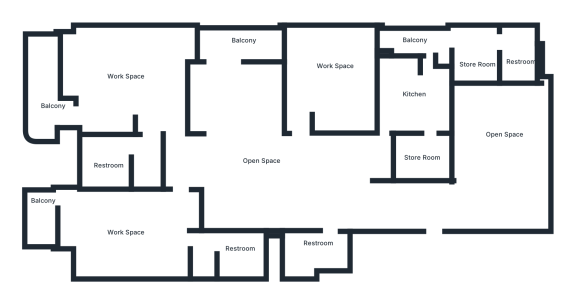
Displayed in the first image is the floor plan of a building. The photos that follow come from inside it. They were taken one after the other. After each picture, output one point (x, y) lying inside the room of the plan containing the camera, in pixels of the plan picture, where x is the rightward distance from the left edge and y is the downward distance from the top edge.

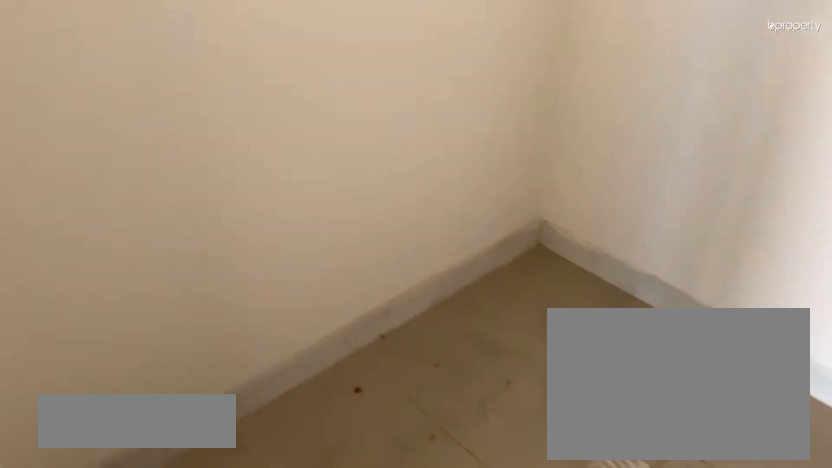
(423, 159)
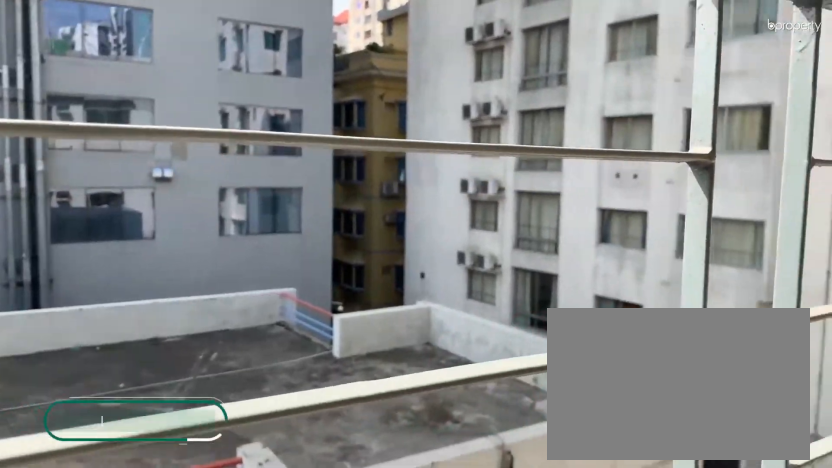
(236, 41)
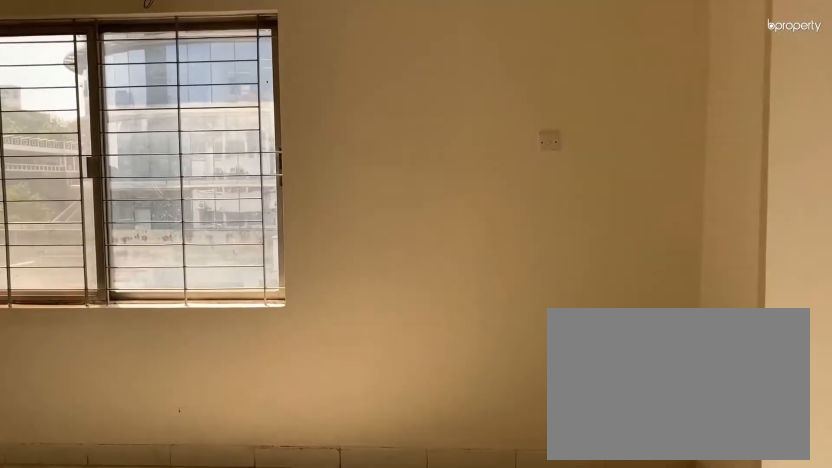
(136, 80)
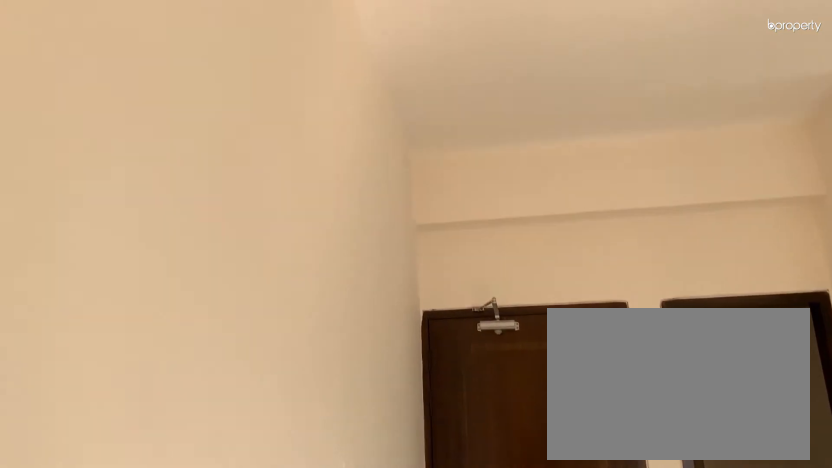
(136, 80)
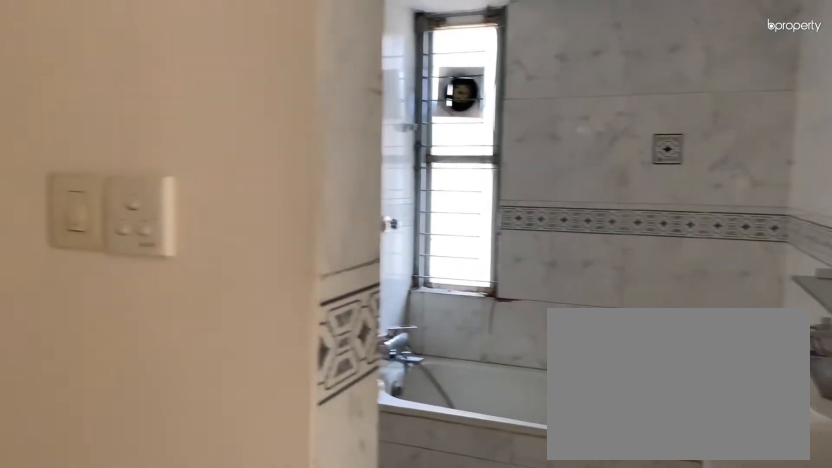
(113, 153)
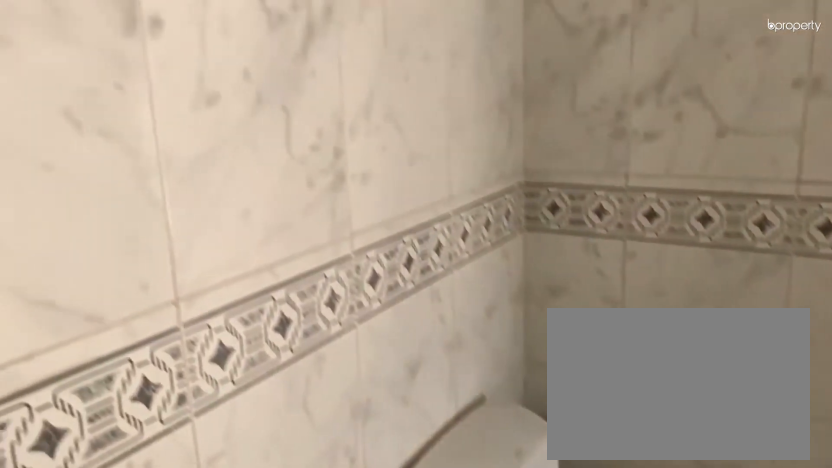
(113, 153)
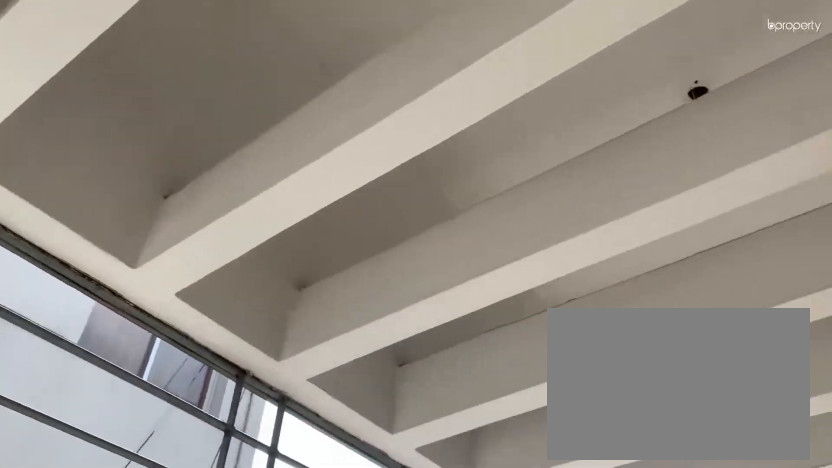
(42, 107)
